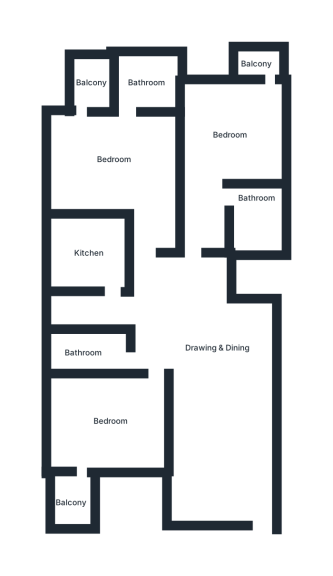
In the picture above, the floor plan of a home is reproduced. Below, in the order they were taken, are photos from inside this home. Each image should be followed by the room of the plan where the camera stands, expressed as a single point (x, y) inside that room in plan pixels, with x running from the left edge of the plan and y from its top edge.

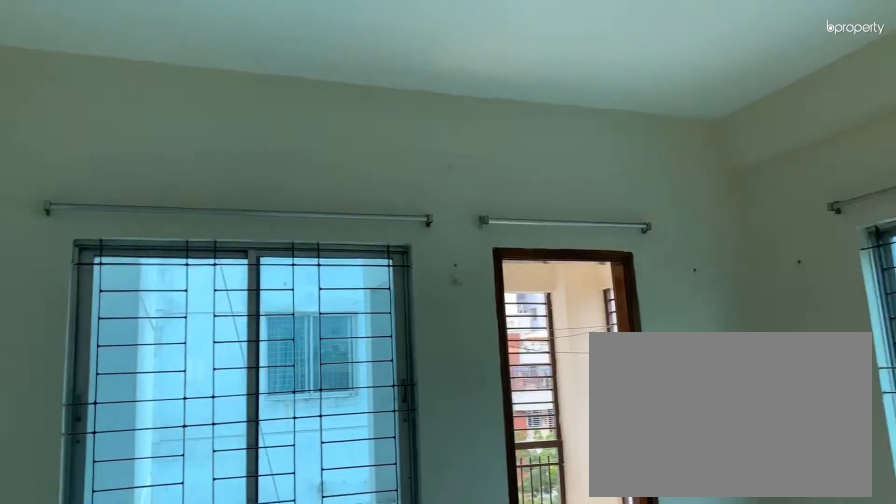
(91, 429)
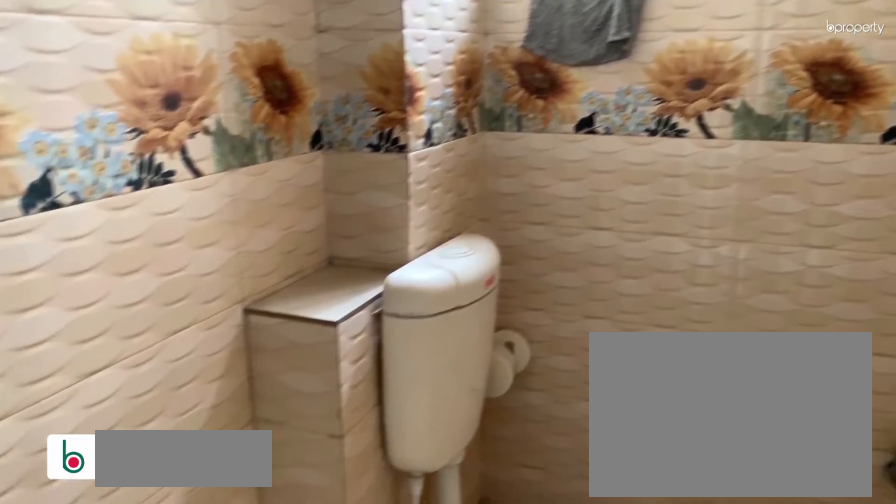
(81, 353)
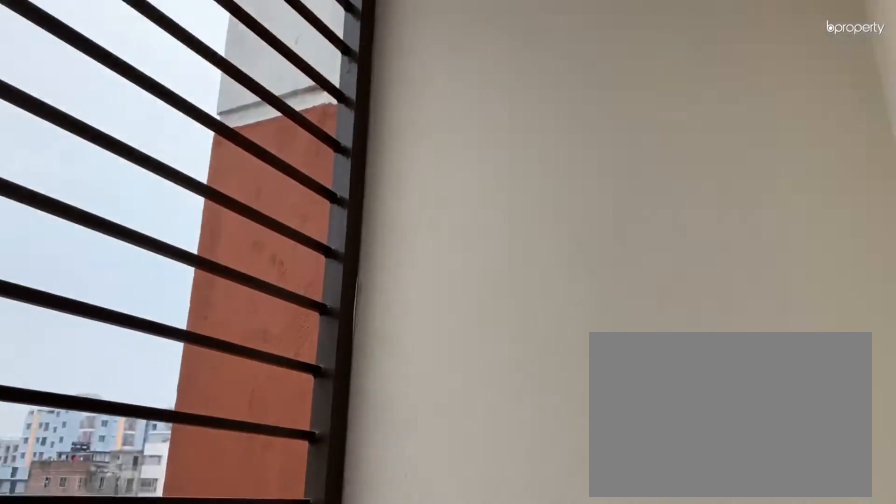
(89, 78)
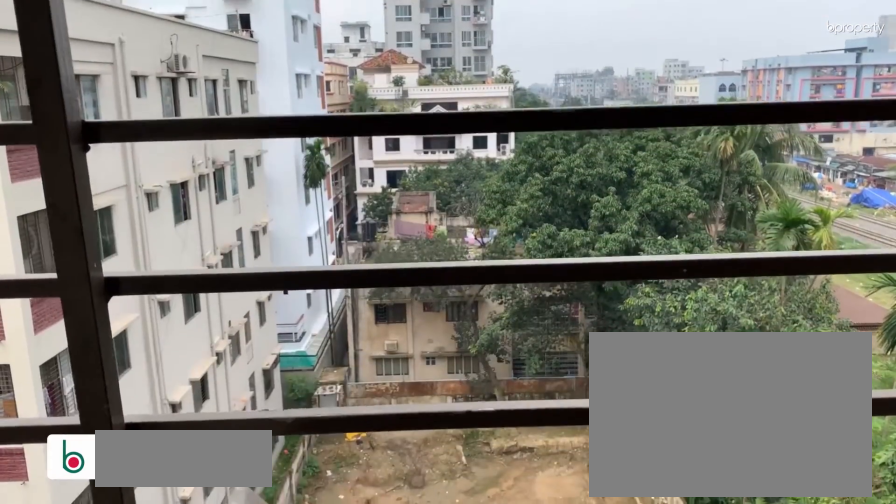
(254, 62)
